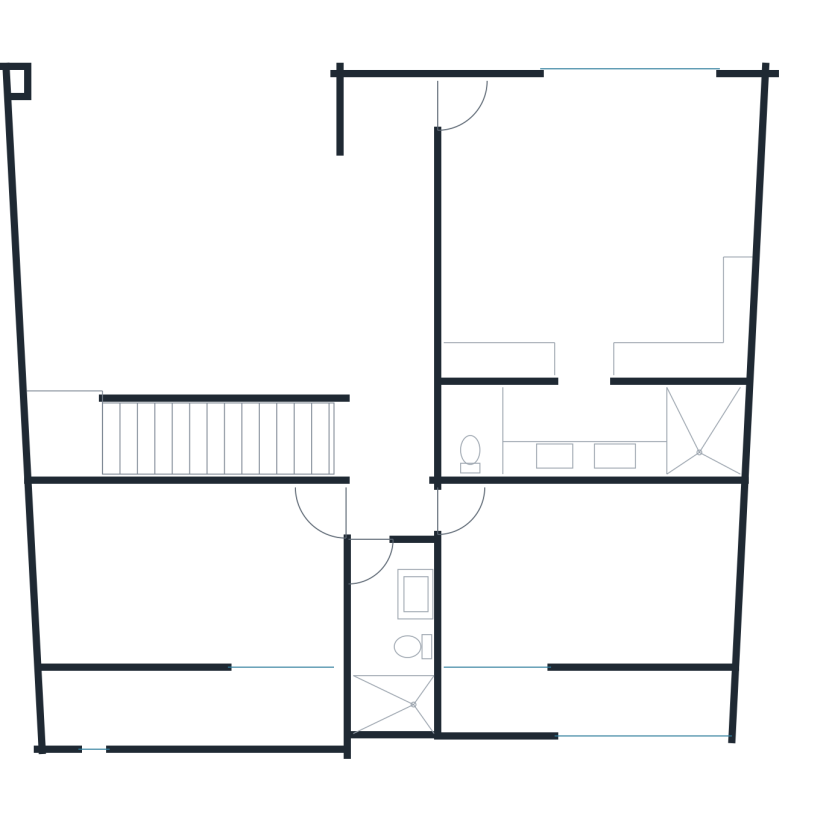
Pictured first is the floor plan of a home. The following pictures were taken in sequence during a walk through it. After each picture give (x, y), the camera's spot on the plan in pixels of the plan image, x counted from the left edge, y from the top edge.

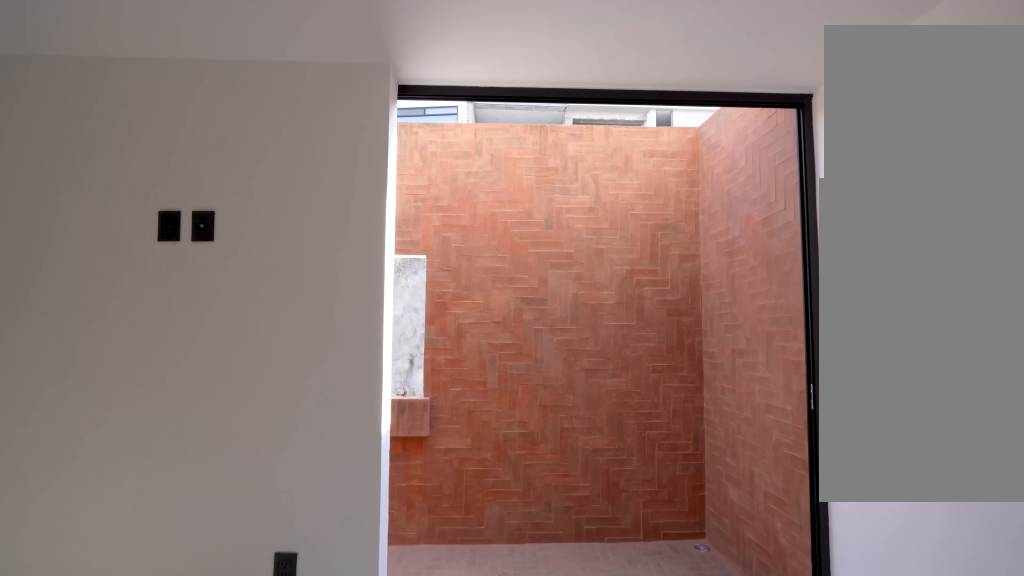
(477, 607)
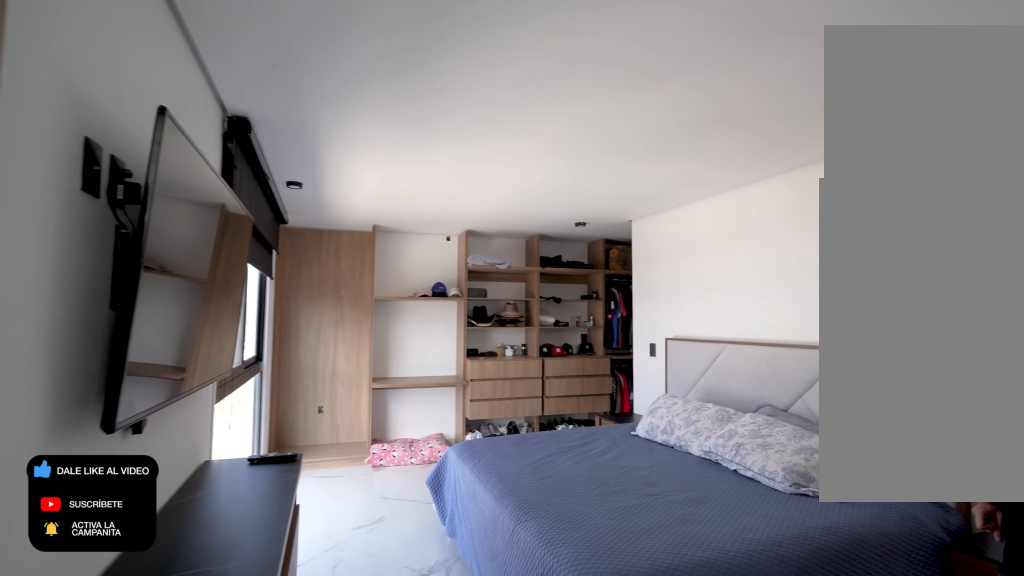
(430, 104)
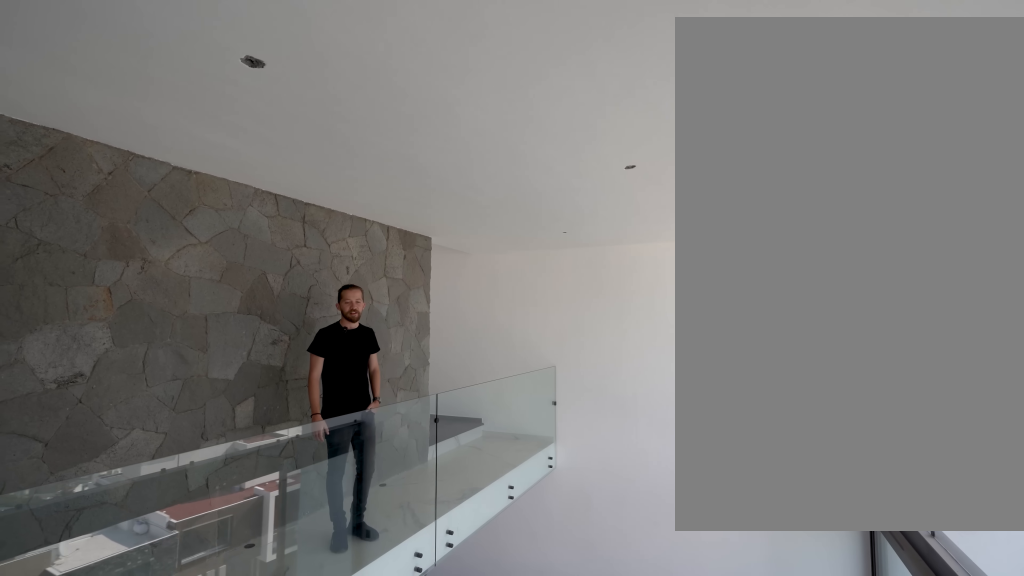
(368, 298)
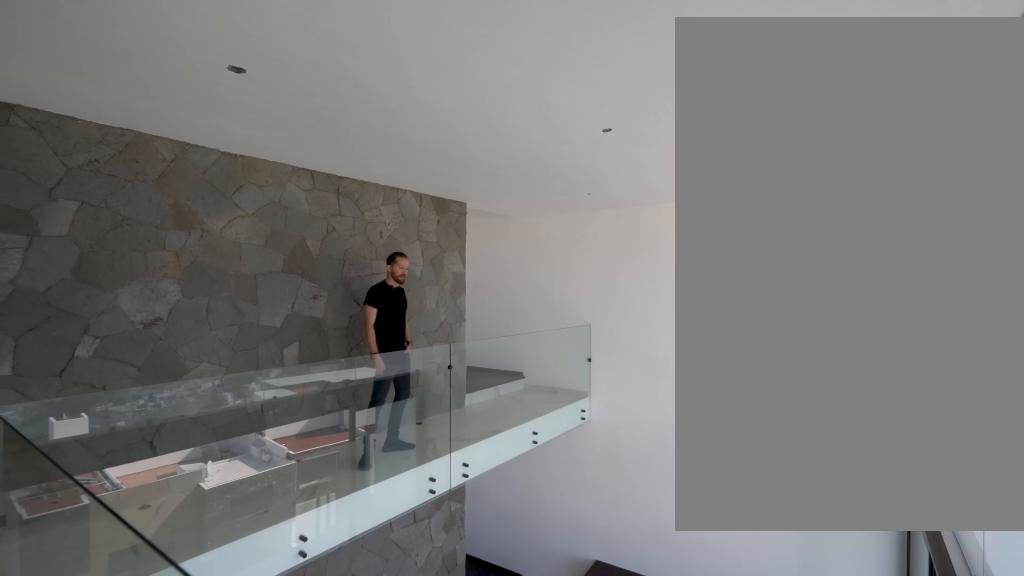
(368, 273)
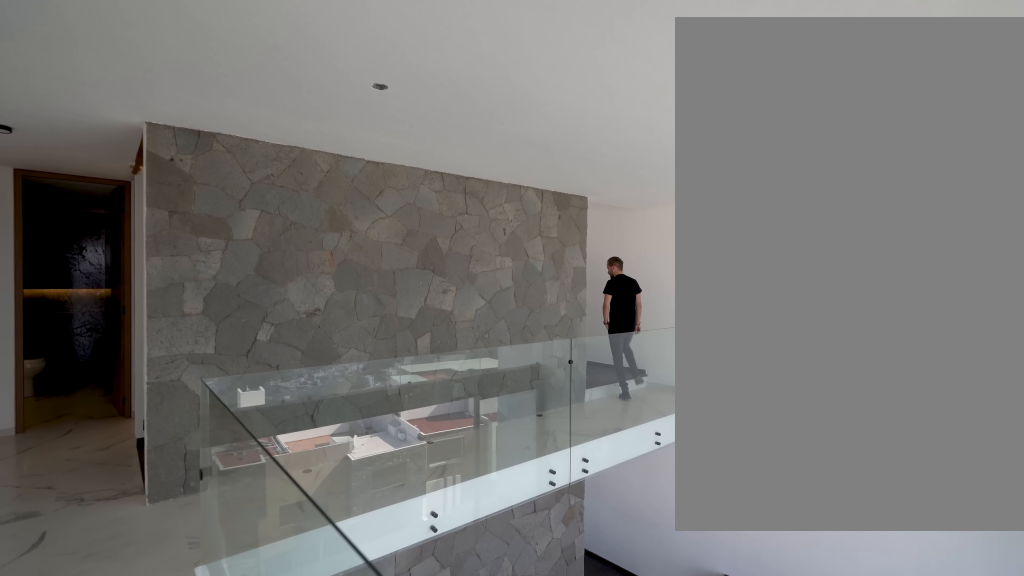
(373, 211)
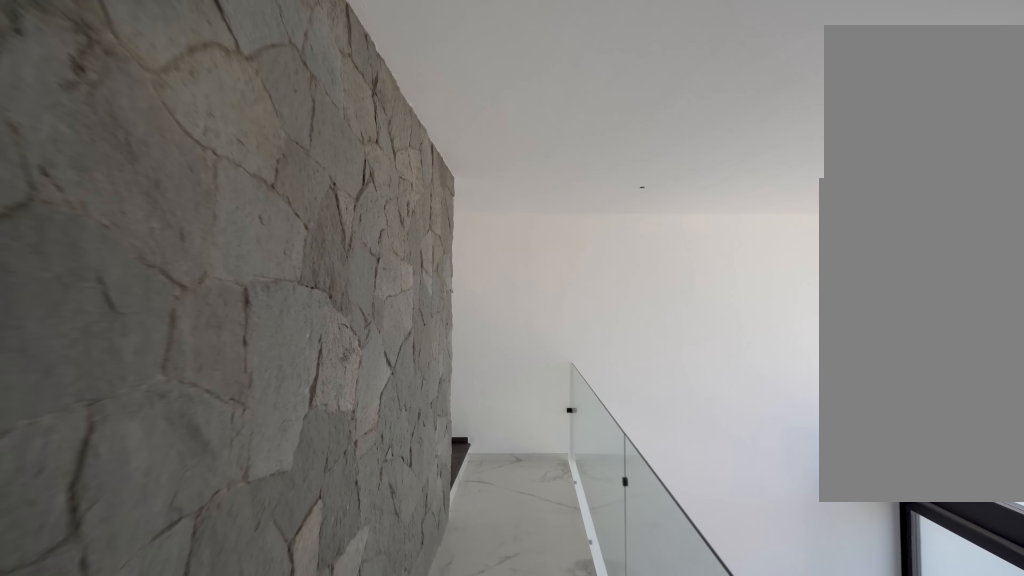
(326, 346)
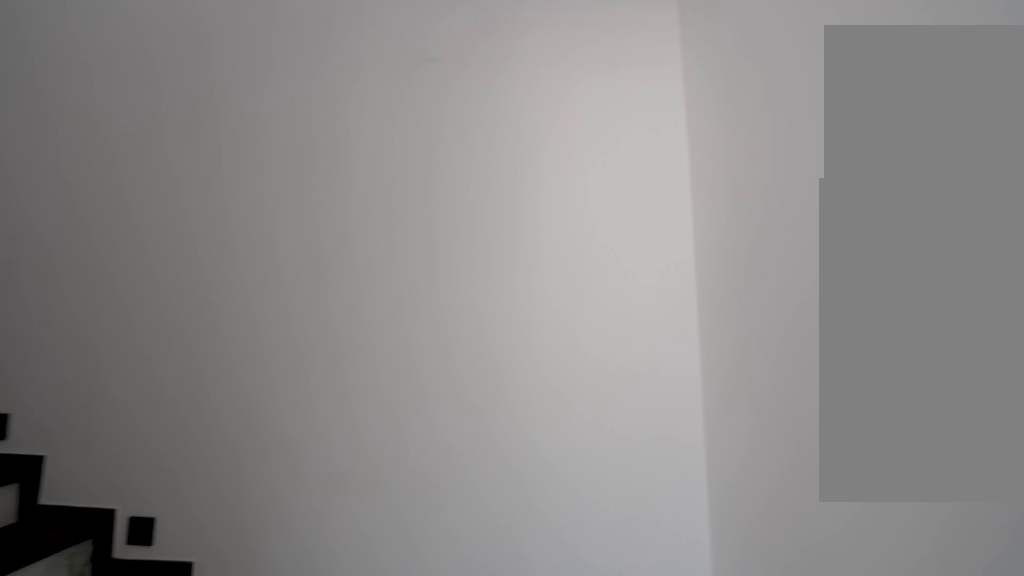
(47, 398)
